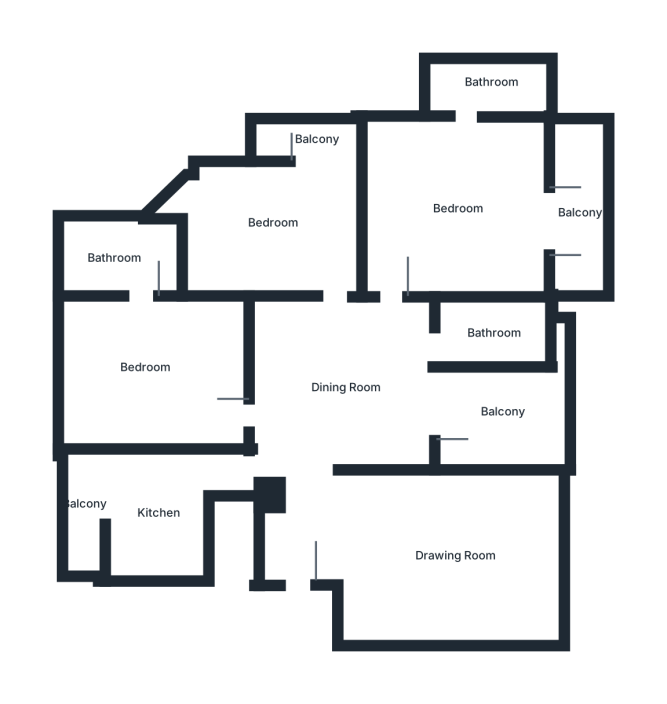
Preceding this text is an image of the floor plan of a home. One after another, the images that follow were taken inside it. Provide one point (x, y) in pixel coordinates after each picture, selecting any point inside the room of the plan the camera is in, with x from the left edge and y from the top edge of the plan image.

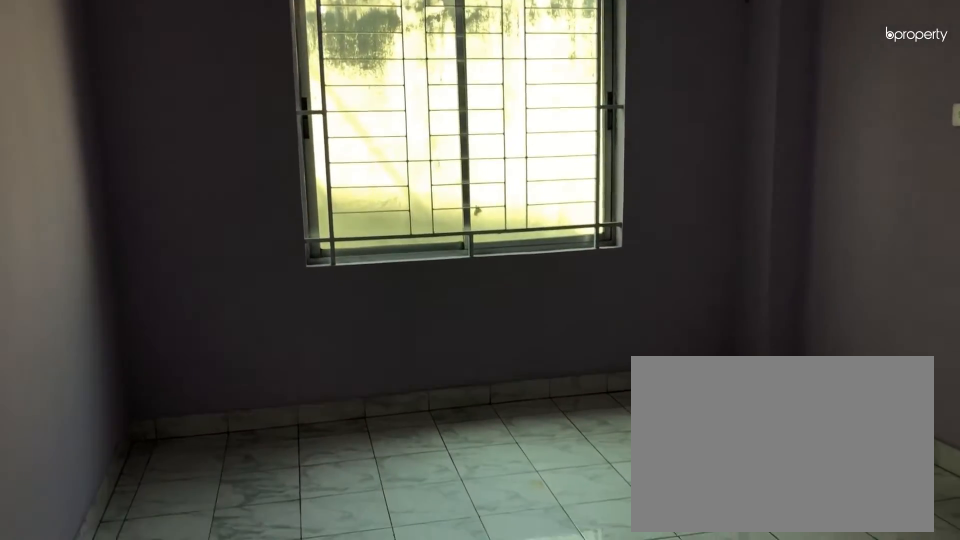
(145, 367)
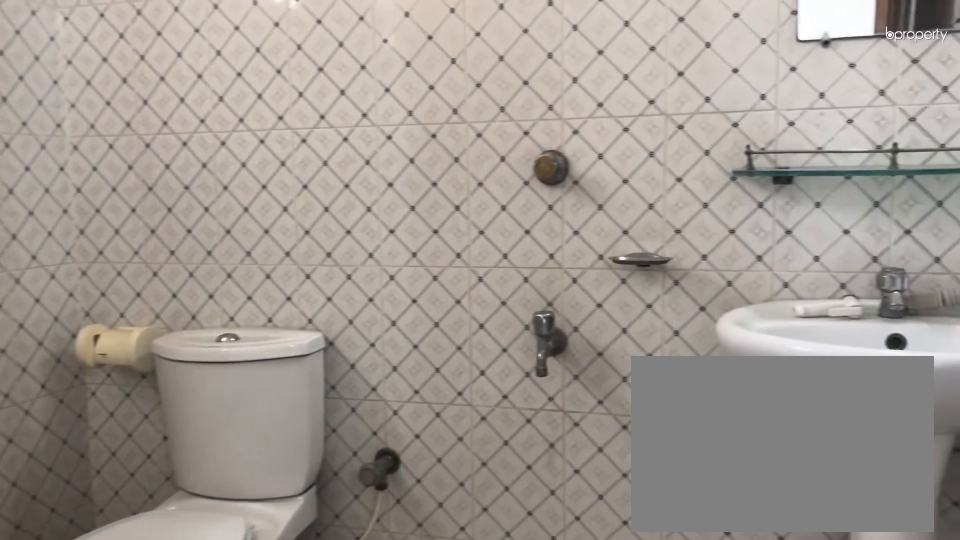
(113, 261)
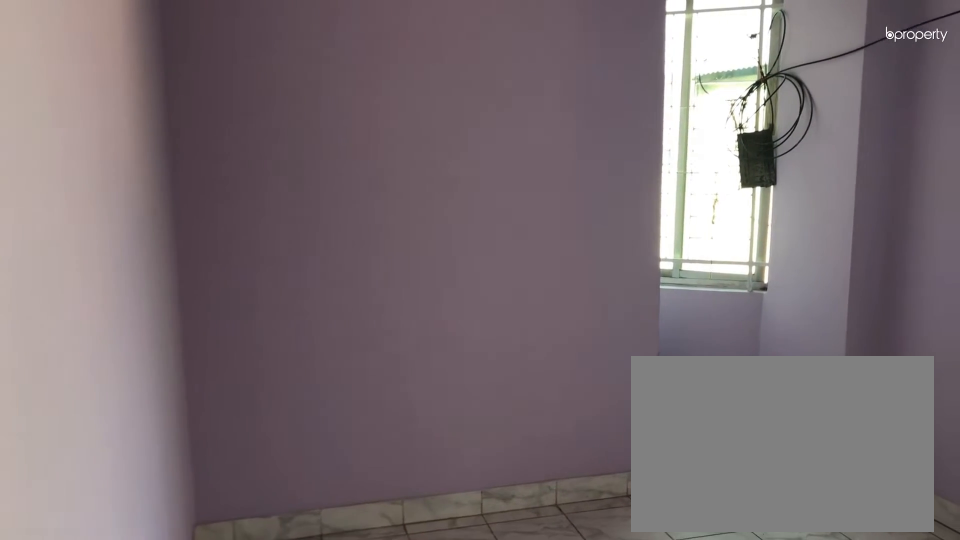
(274, 224)
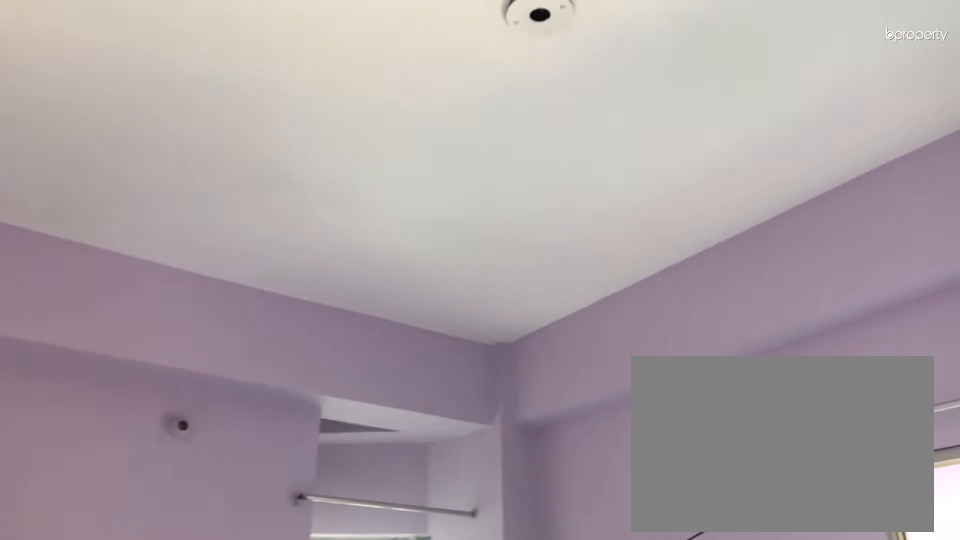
(274, 224)
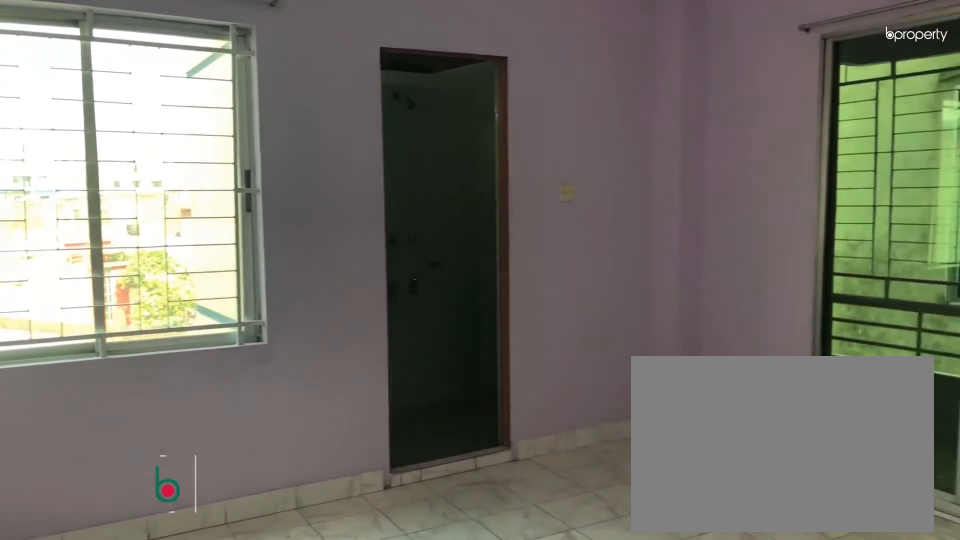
(453, 206)
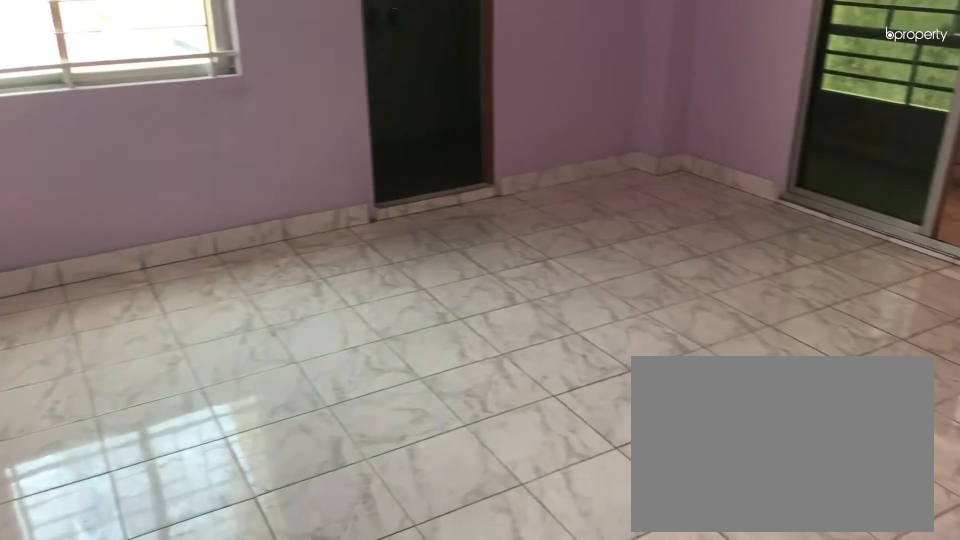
(453, 206)
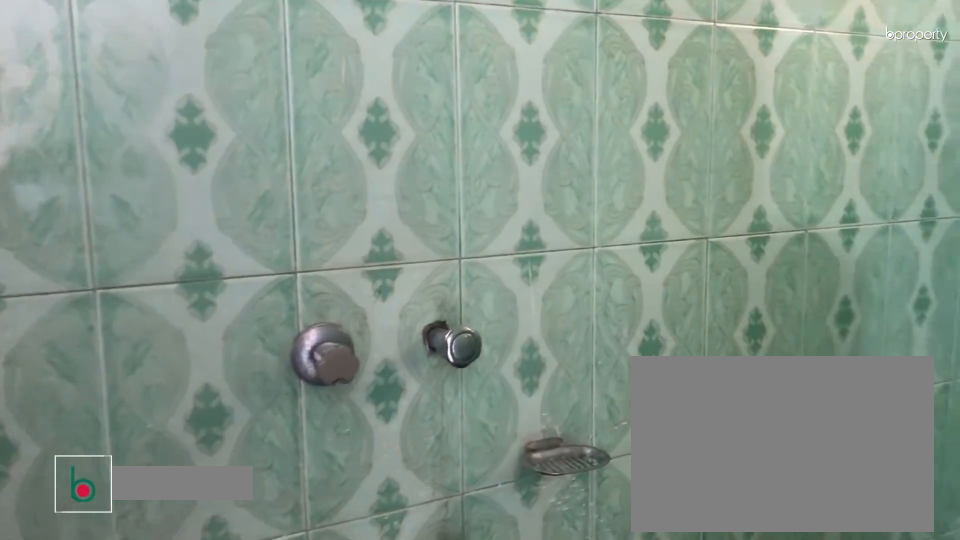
(490, 86)
